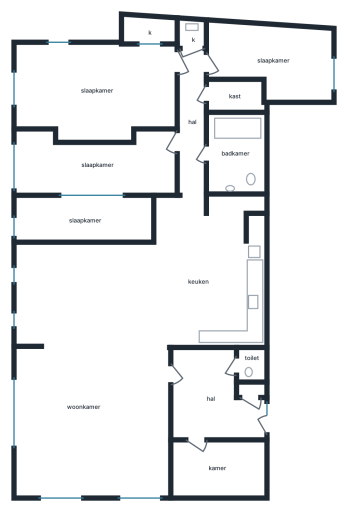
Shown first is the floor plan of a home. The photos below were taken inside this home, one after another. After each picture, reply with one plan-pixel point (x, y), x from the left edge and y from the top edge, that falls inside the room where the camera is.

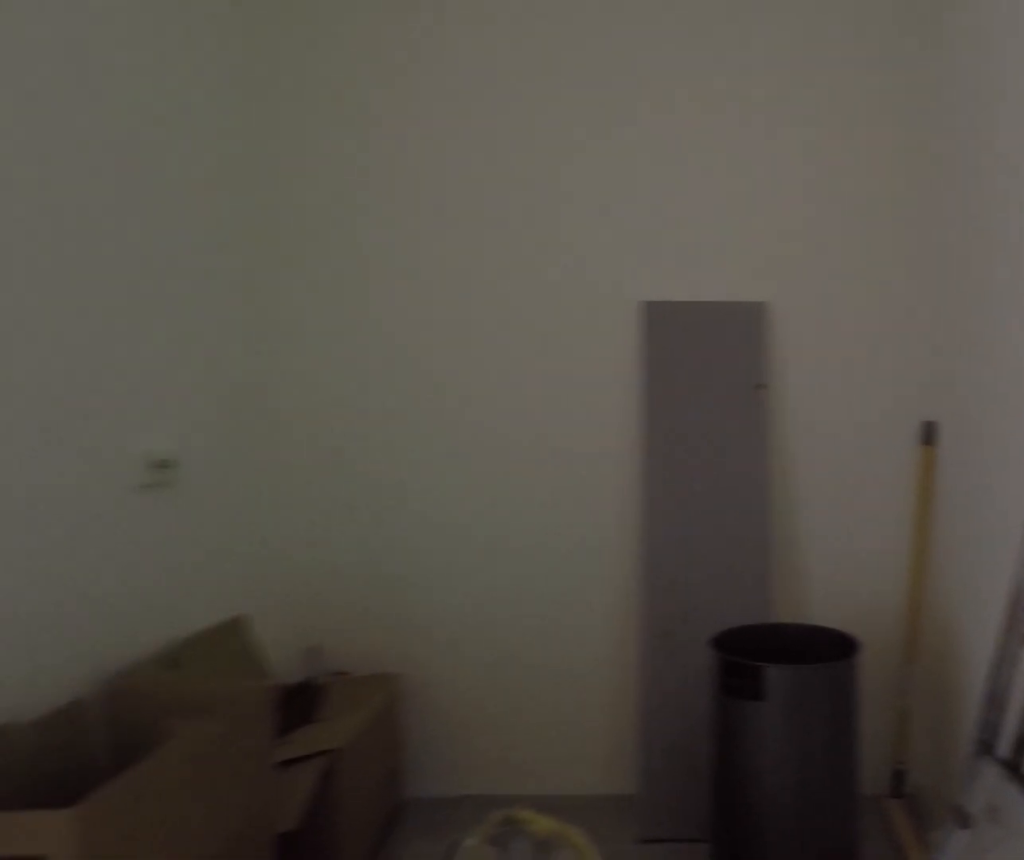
(217, 467)
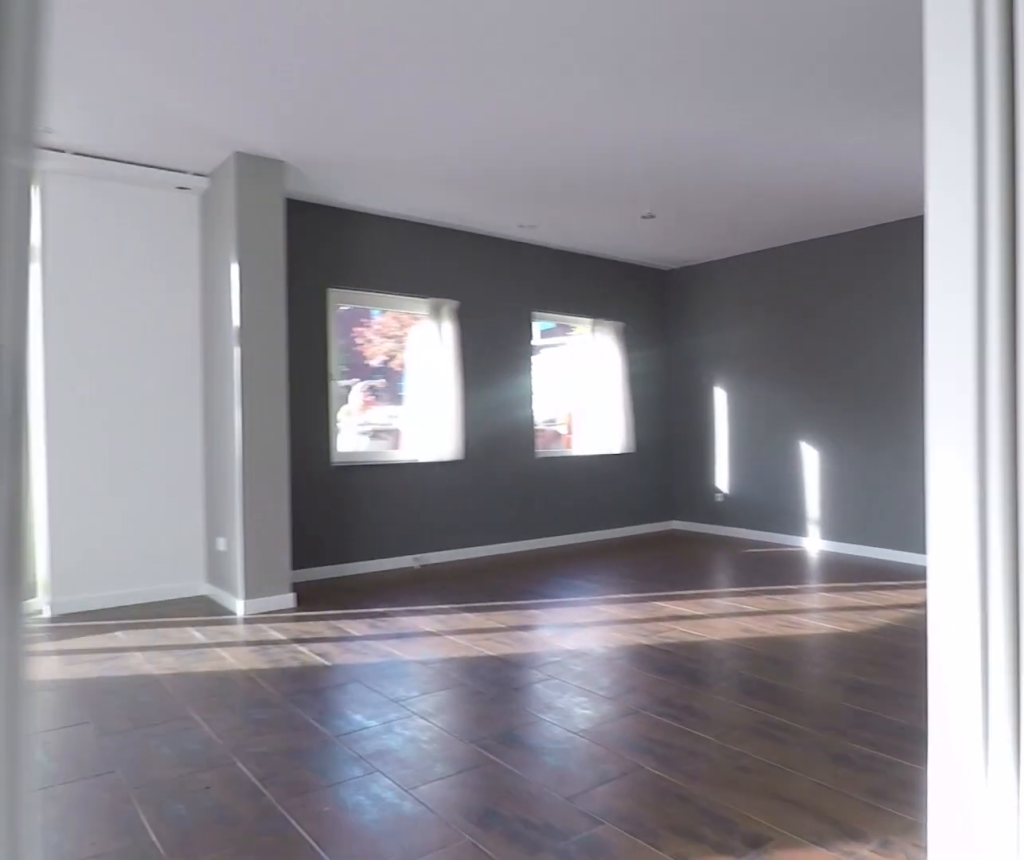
(210, 397)
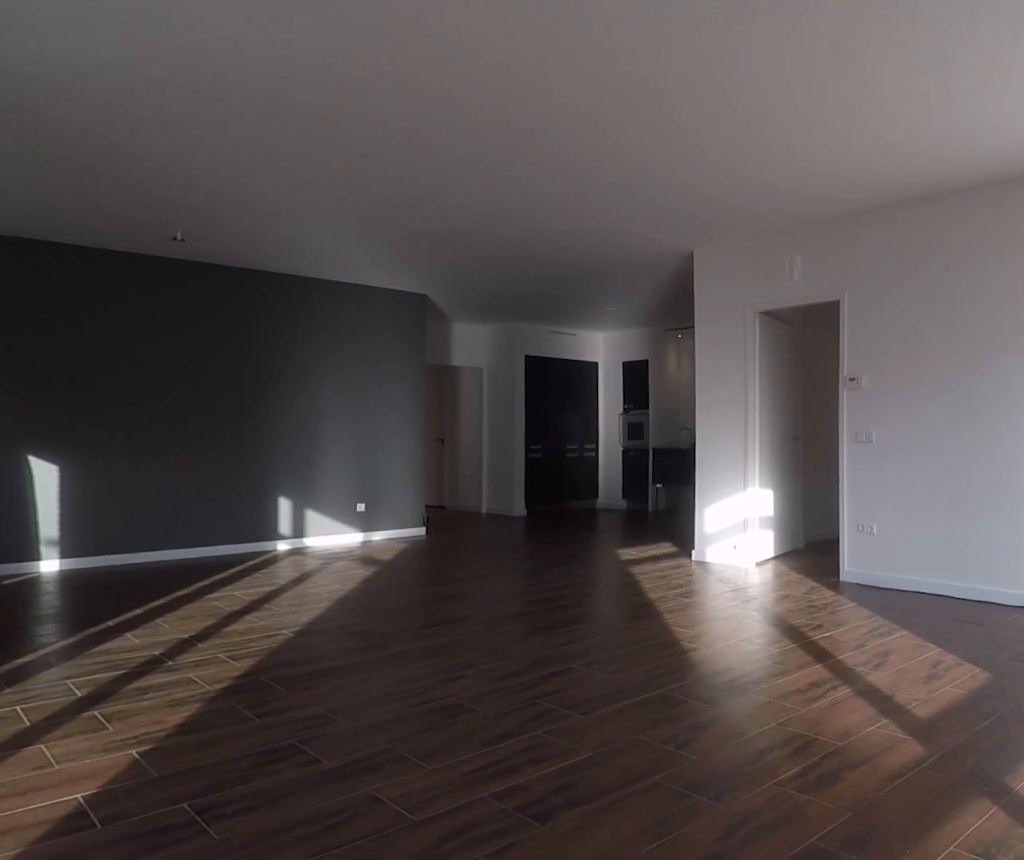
(91, 371)
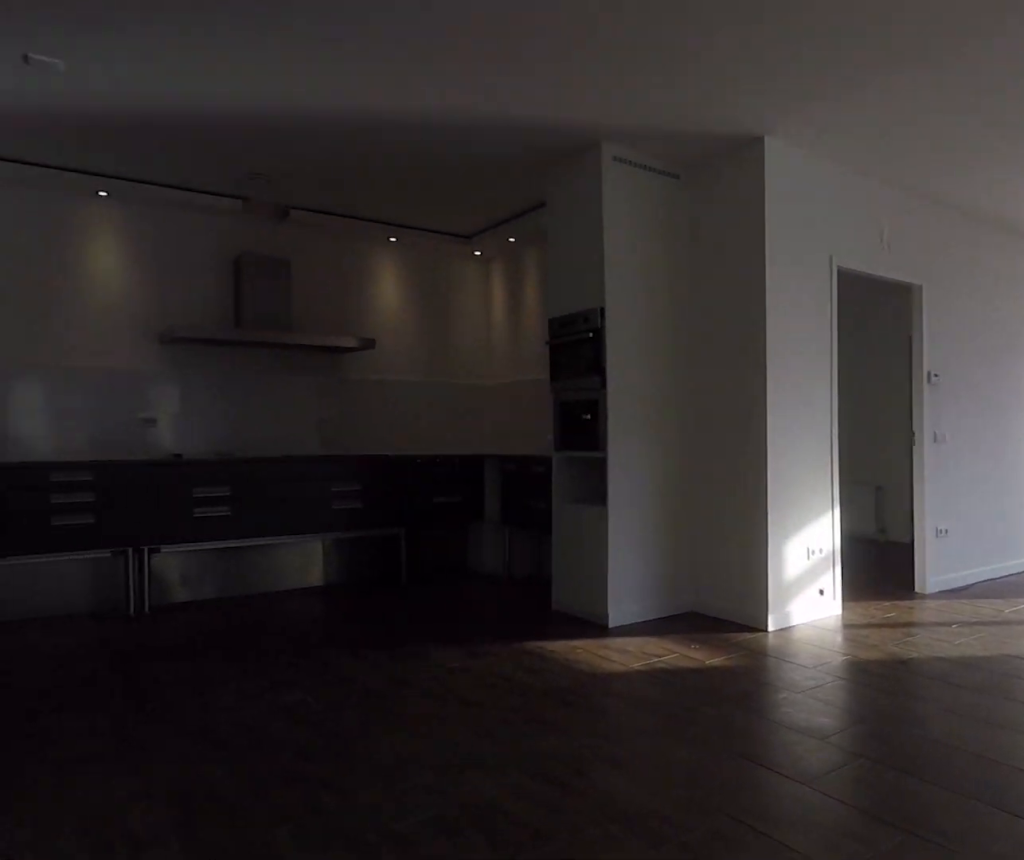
(91, 371)
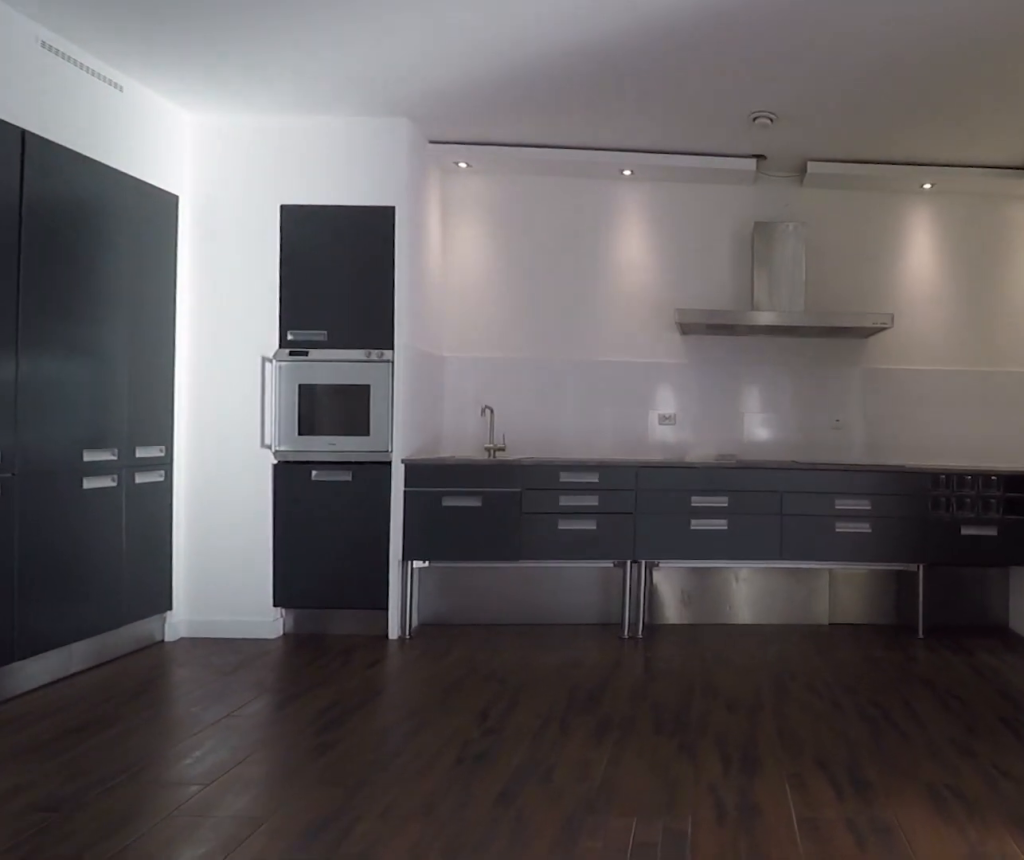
(210, 273)
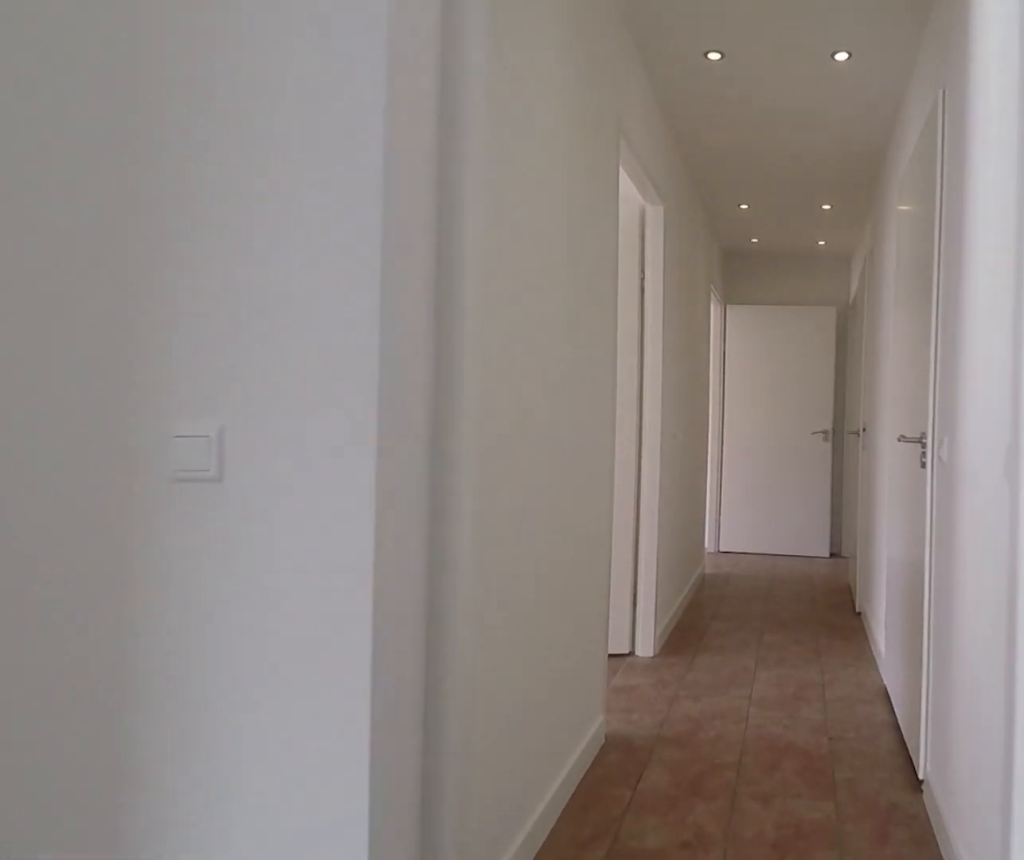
(210, 273)
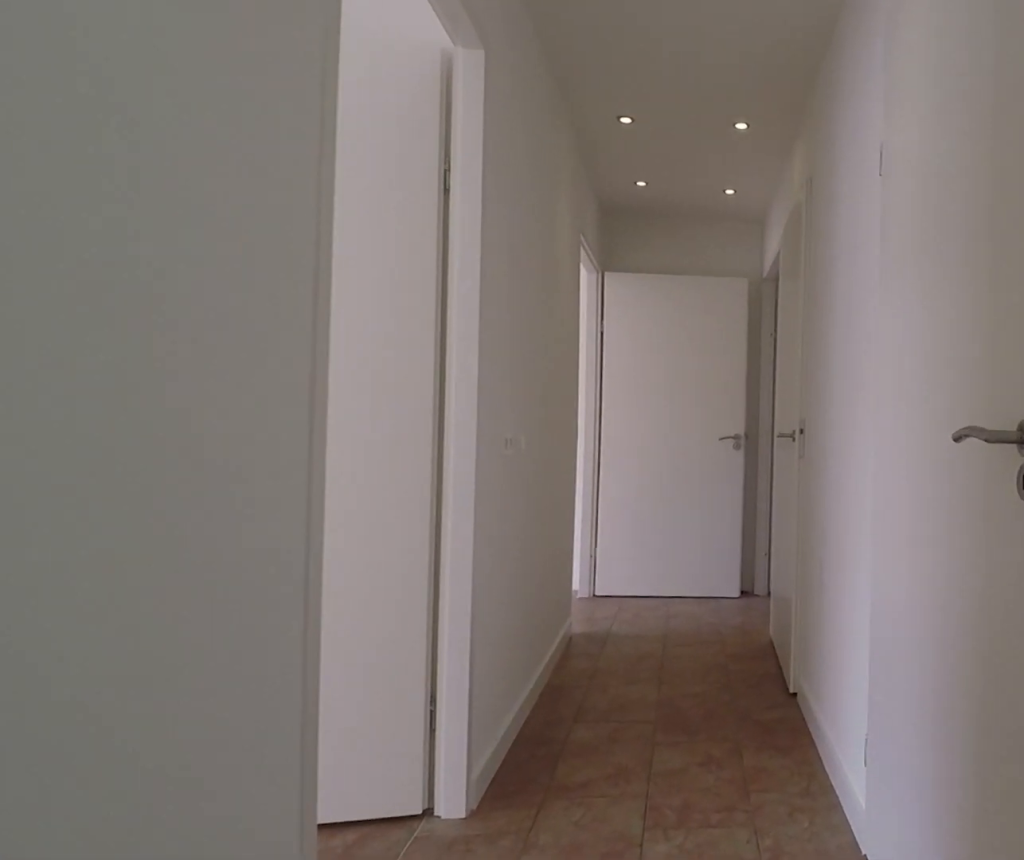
(192, 120)
